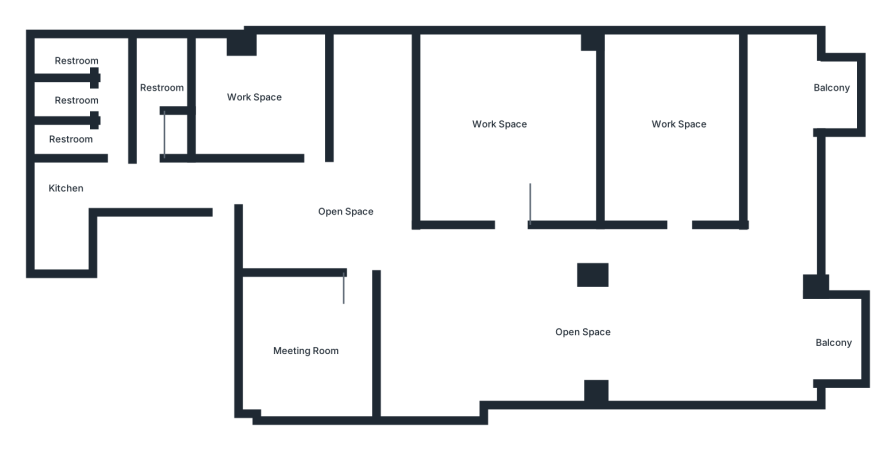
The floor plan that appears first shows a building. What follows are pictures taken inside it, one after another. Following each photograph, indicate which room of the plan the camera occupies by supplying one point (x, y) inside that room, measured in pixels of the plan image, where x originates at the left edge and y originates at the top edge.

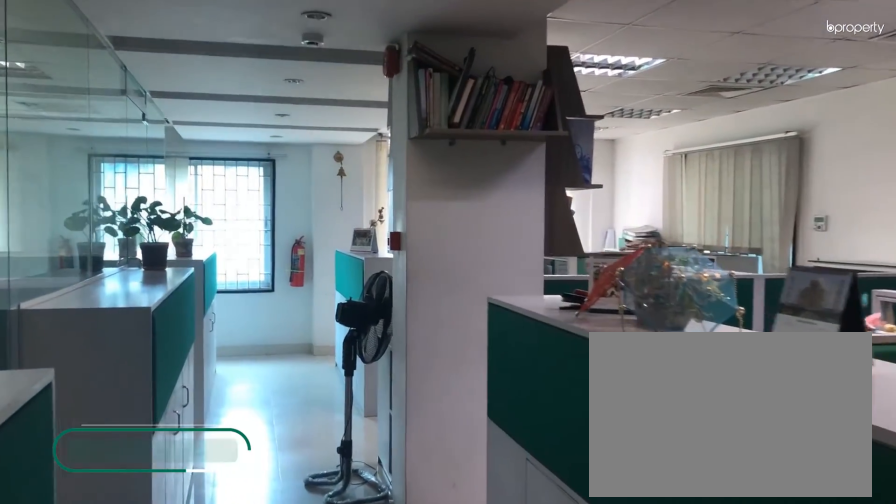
(530, 253)
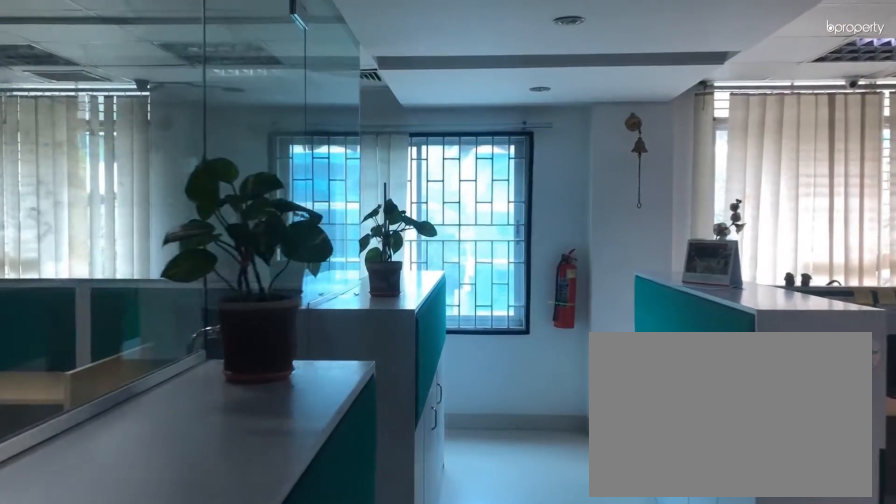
(655, 258)
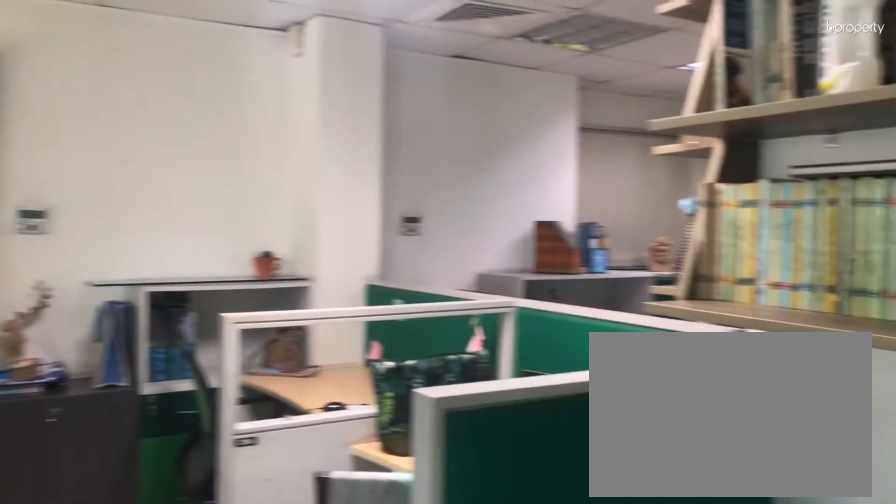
(655, 258)
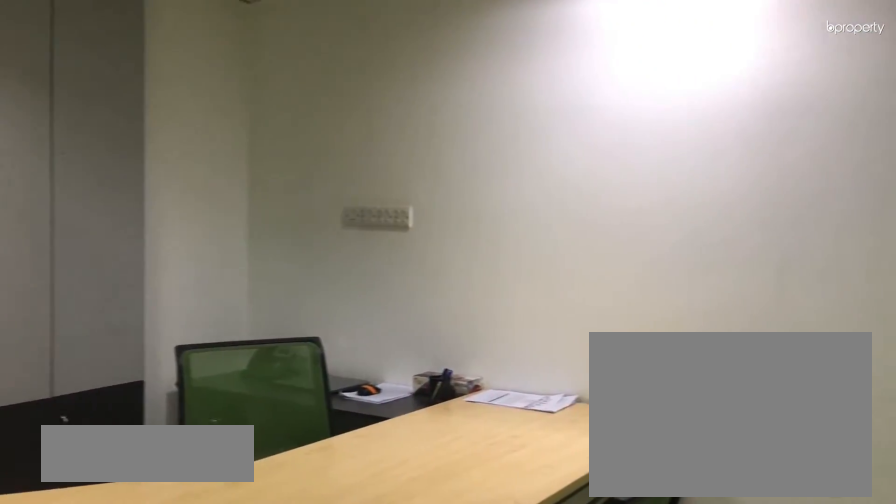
(320, 345)
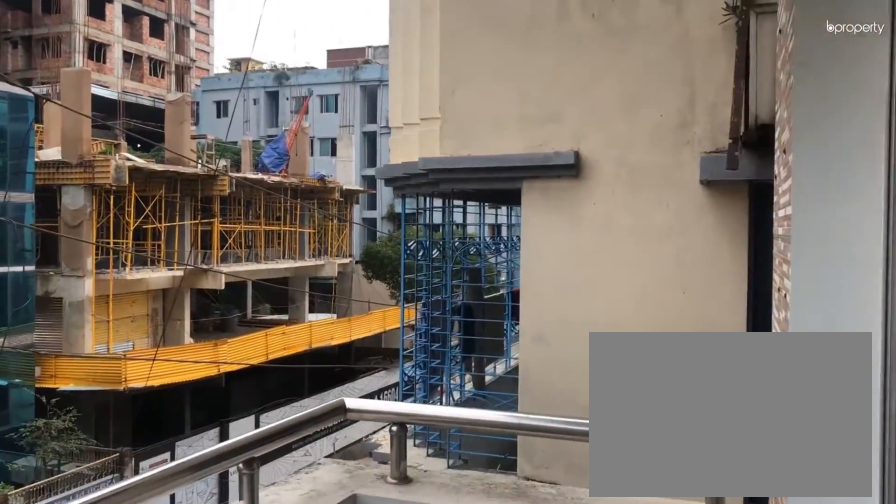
(832, 339)
